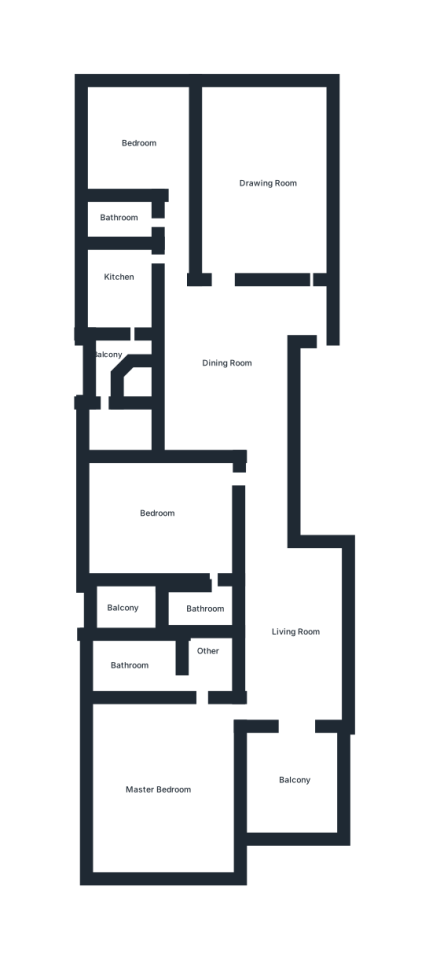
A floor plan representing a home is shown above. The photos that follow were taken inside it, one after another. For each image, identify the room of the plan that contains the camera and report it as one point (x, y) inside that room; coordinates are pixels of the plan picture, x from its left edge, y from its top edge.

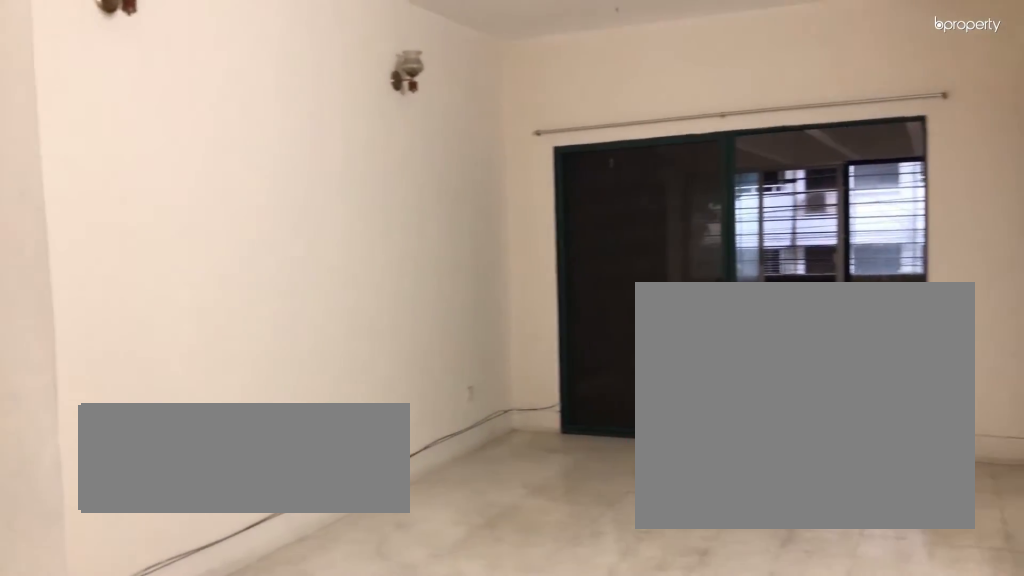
(298, 634)
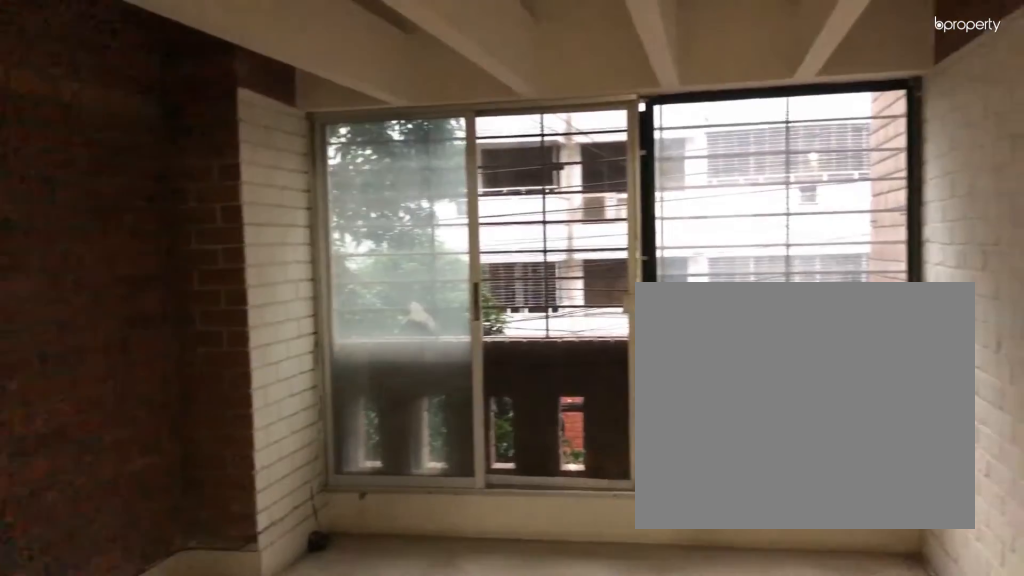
(291, 780)
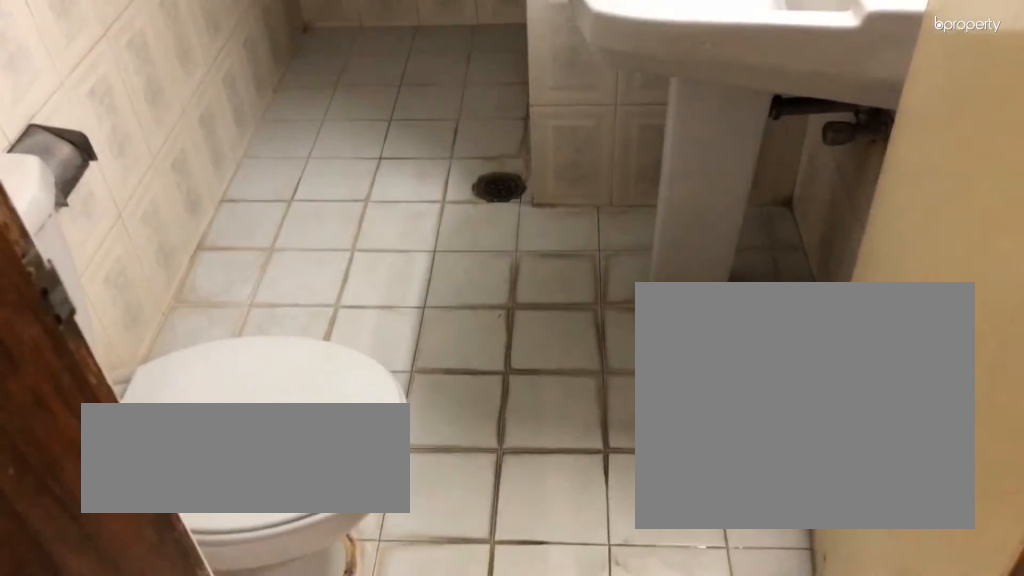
(130, 218)
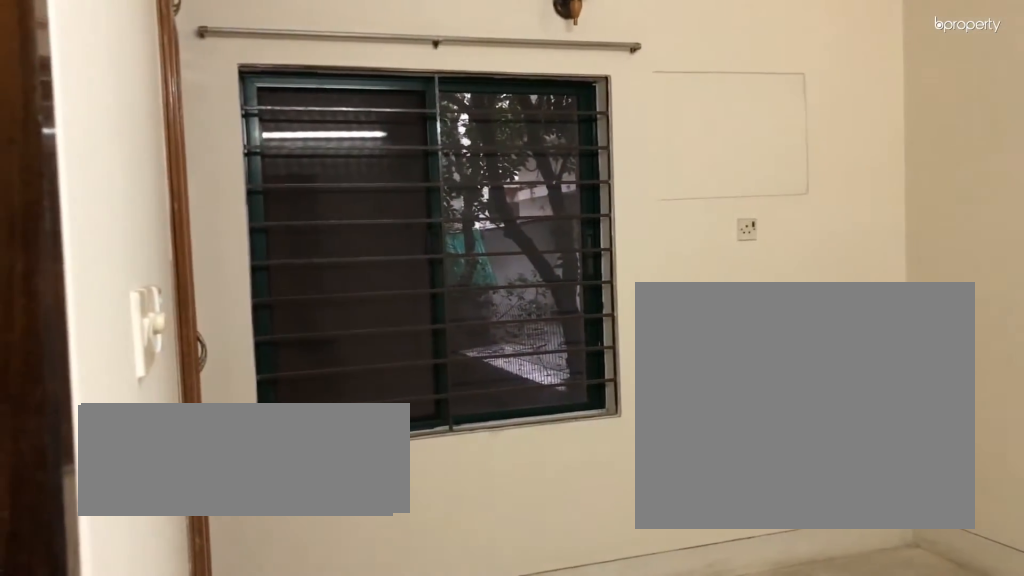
(140, 141)
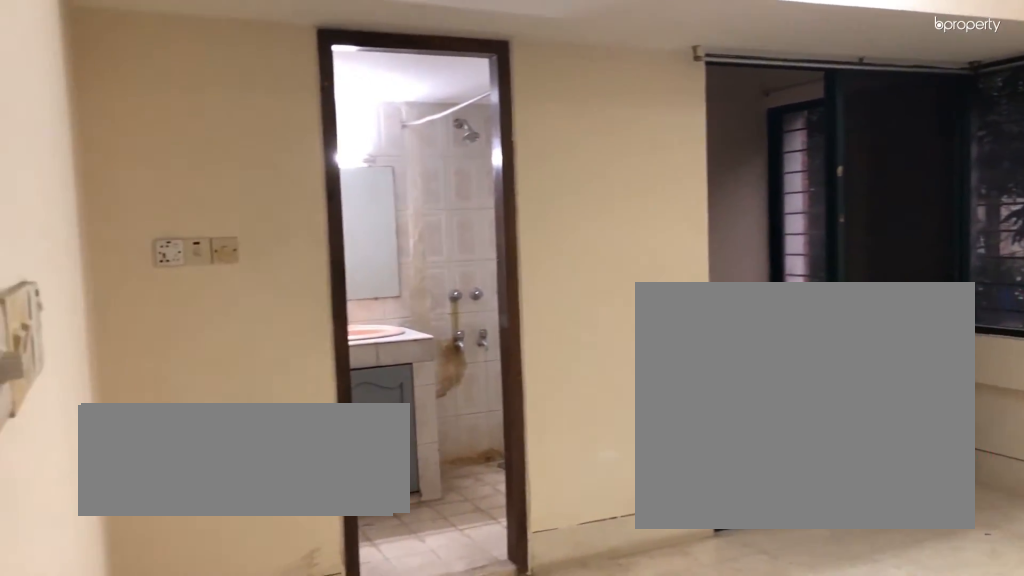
(162, 508)
